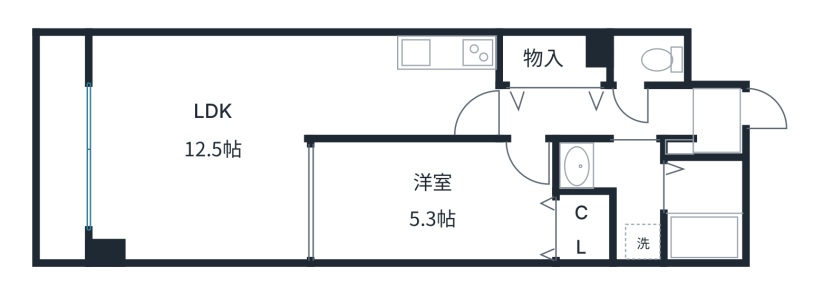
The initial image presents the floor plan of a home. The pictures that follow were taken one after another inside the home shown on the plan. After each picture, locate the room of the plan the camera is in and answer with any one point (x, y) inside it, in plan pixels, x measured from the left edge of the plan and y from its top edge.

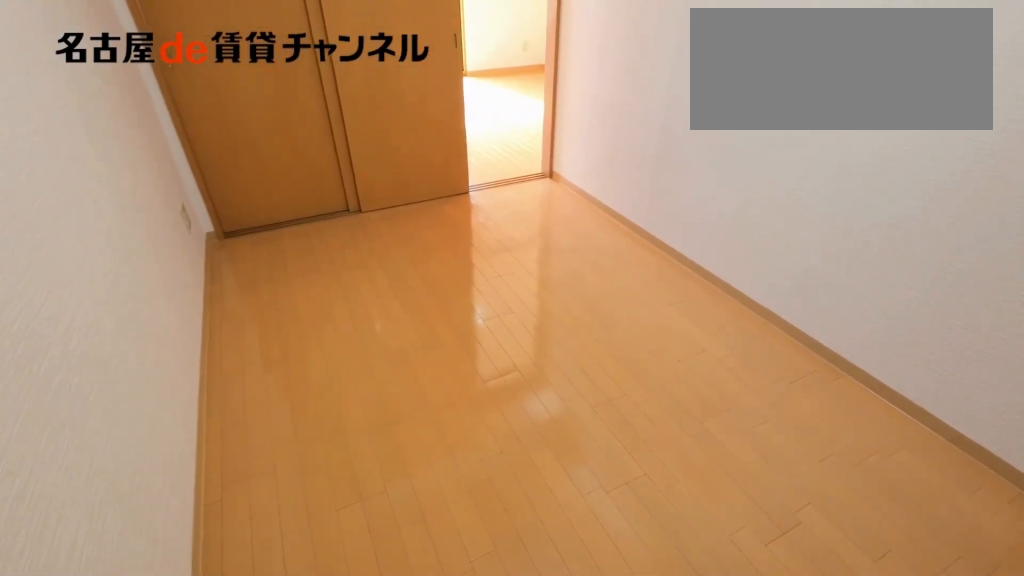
(433, 202)
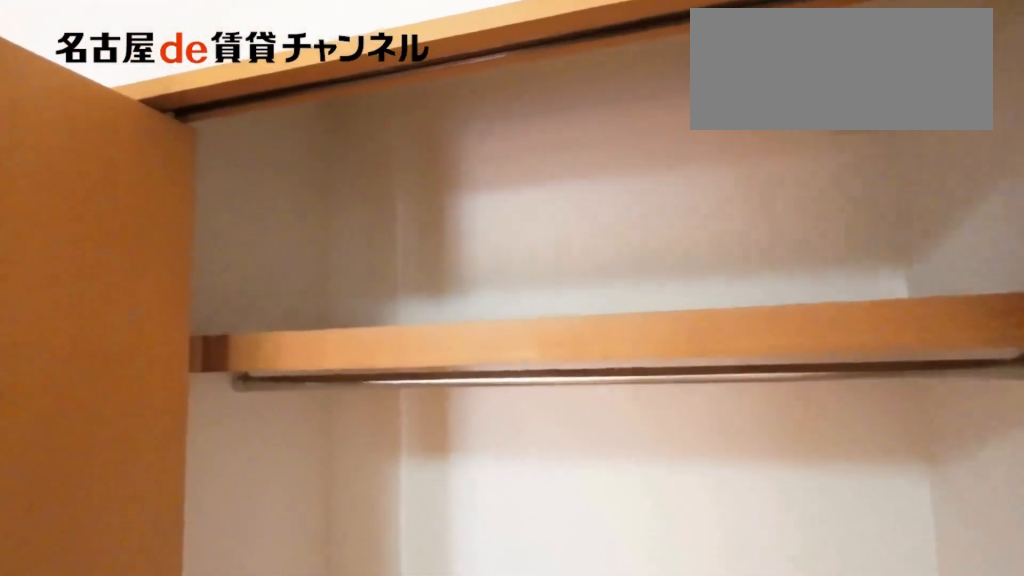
(580, 229)
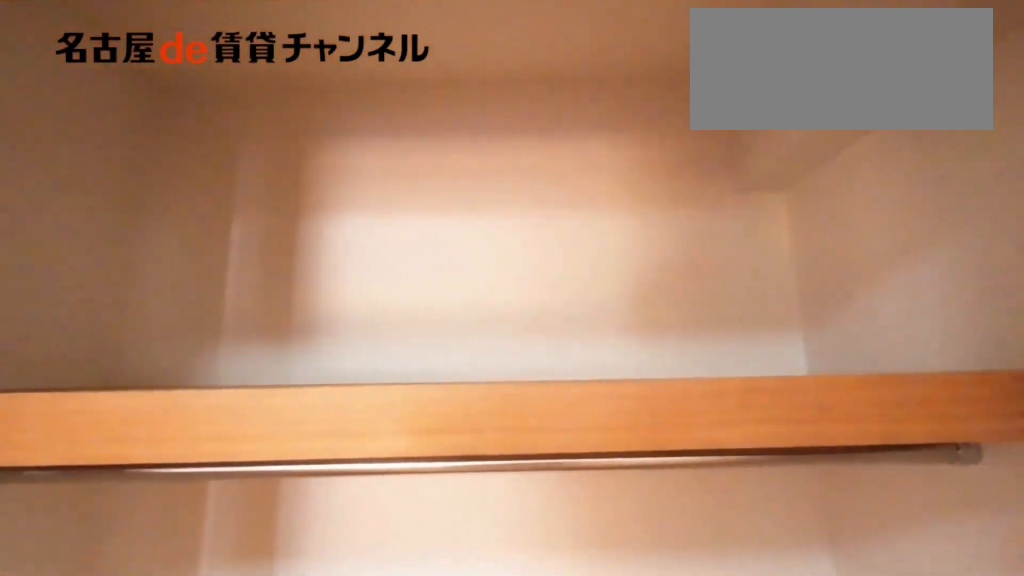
(580, 229)
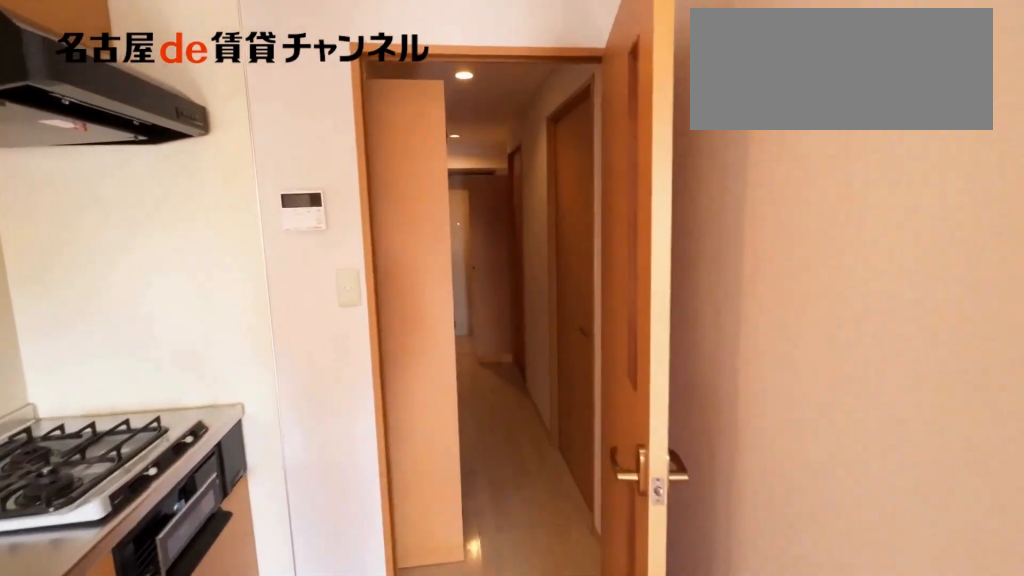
(399, 104)
